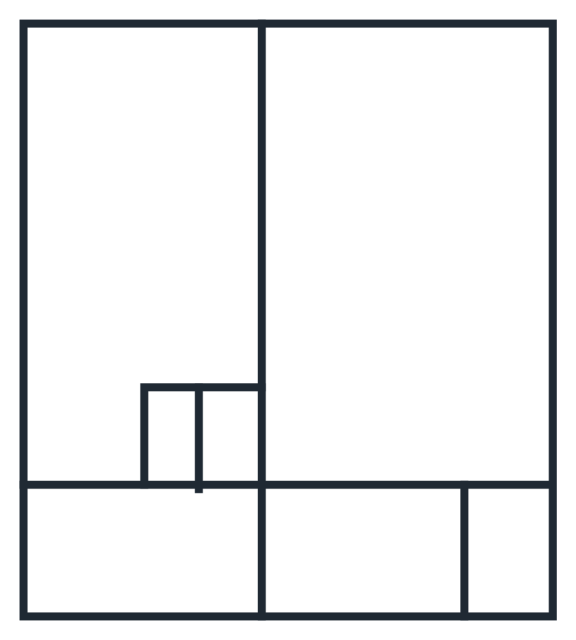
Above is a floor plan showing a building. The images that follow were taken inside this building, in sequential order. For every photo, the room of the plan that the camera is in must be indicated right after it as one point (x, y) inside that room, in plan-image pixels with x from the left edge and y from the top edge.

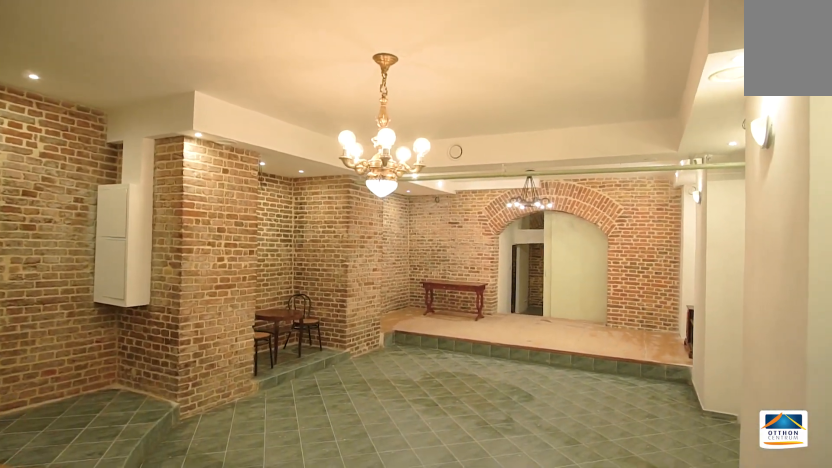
(418, 265)
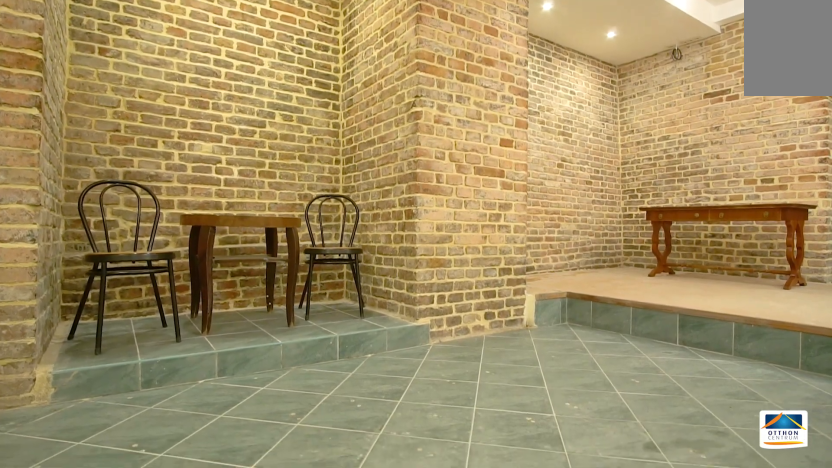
(421, 264)
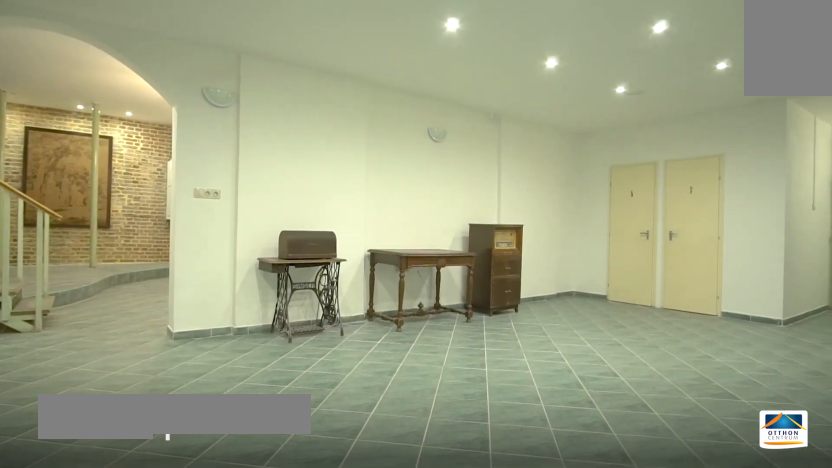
(142, 243)
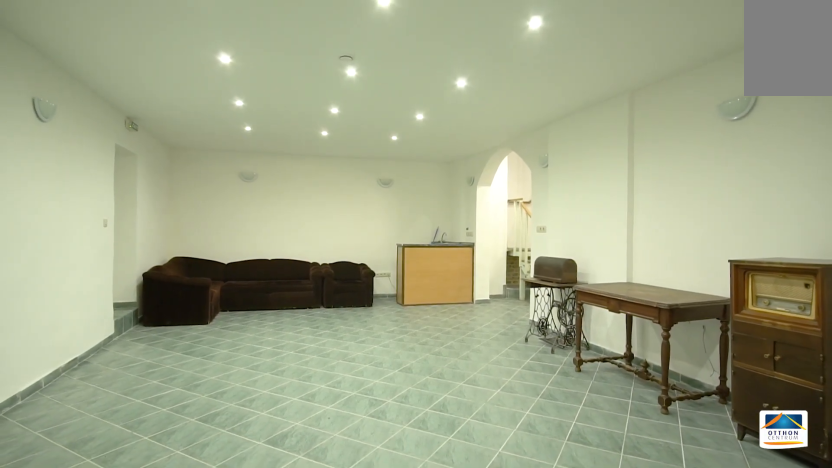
(142, 243)
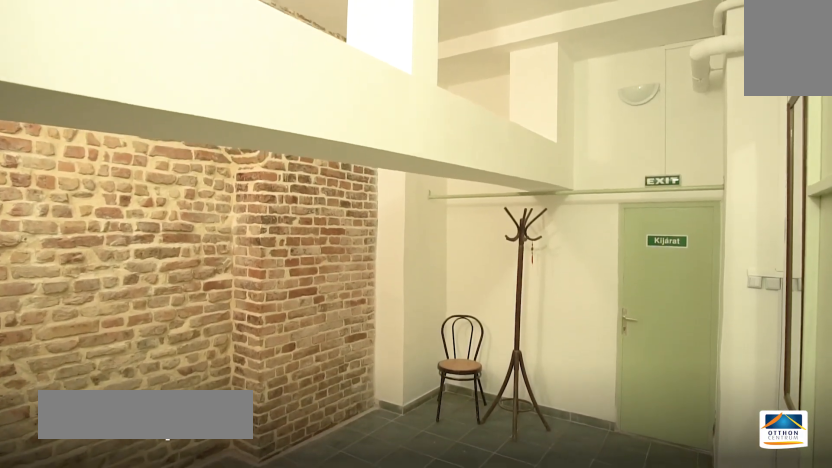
(356, 552)
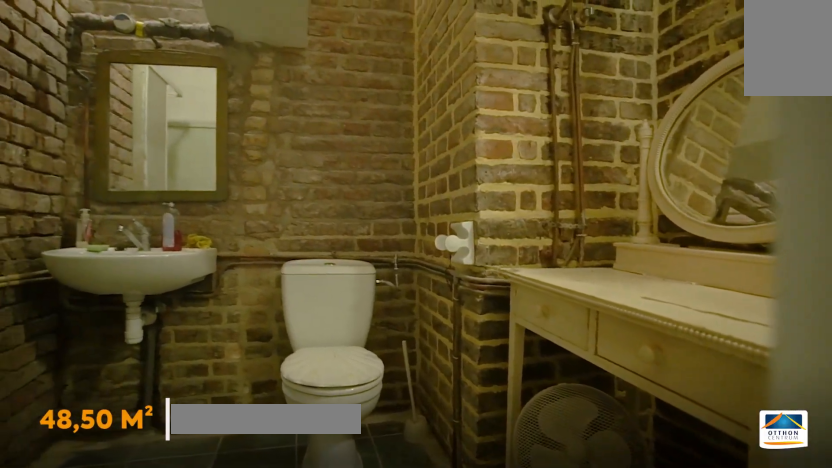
(509, 546)
